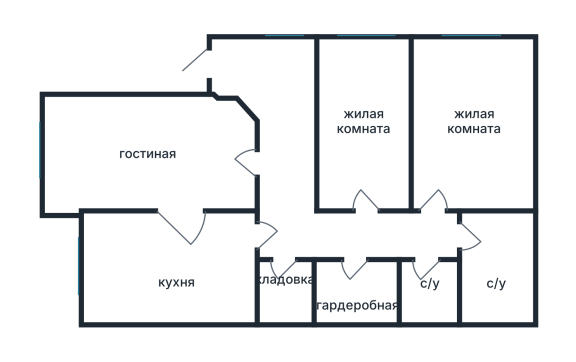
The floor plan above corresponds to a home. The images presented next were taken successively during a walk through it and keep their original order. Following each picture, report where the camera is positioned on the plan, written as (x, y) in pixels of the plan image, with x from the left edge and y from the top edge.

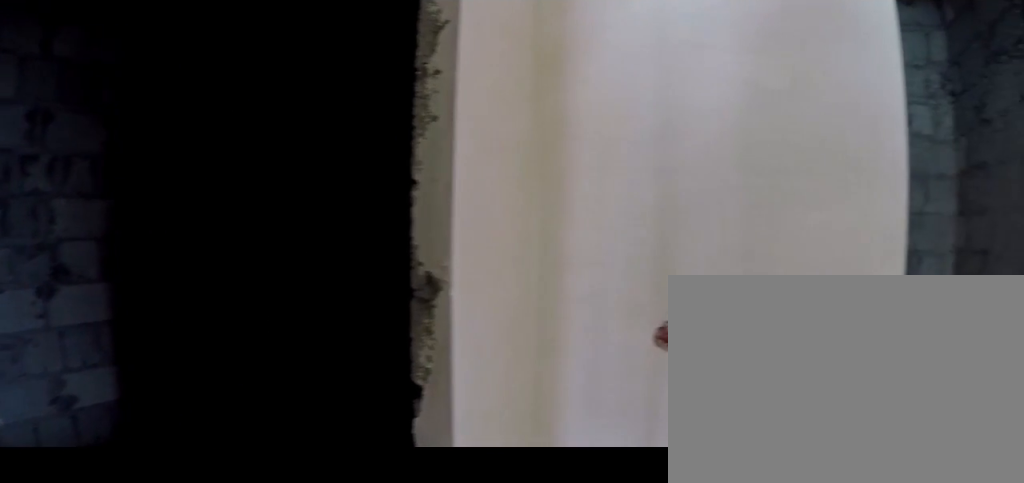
(431, 218)
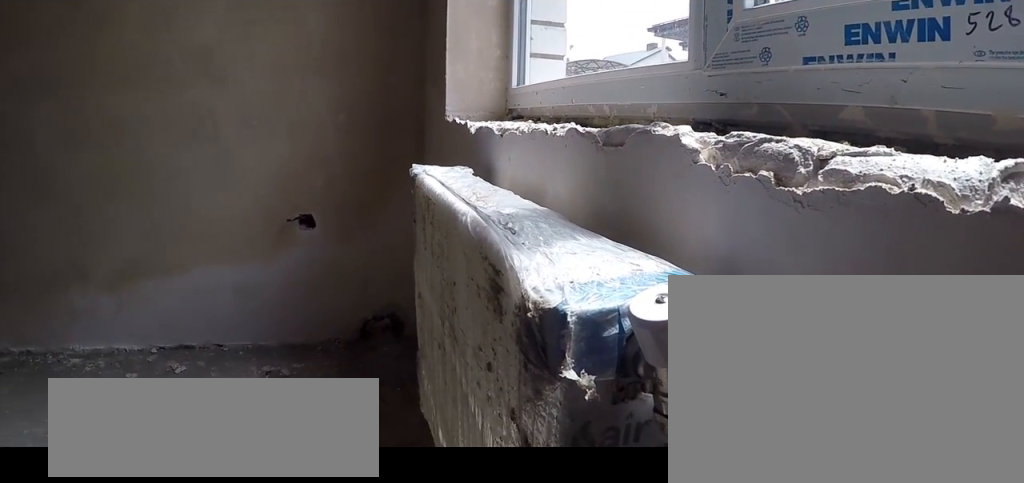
(395, 57)
